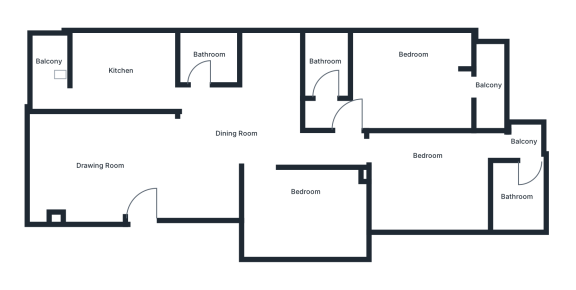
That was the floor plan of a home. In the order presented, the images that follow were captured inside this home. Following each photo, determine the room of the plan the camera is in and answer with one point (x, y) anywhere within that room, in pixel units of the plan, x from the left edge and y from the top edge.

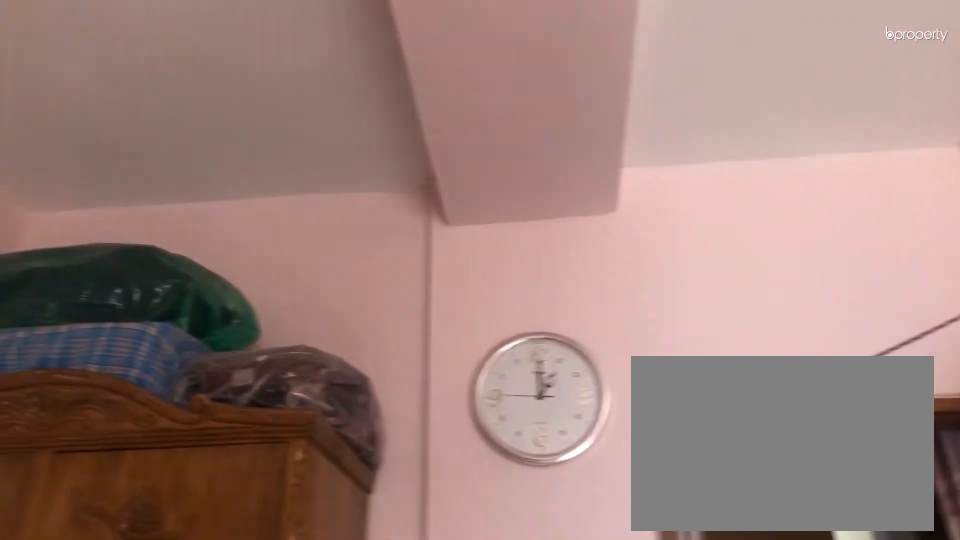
(427, 185)
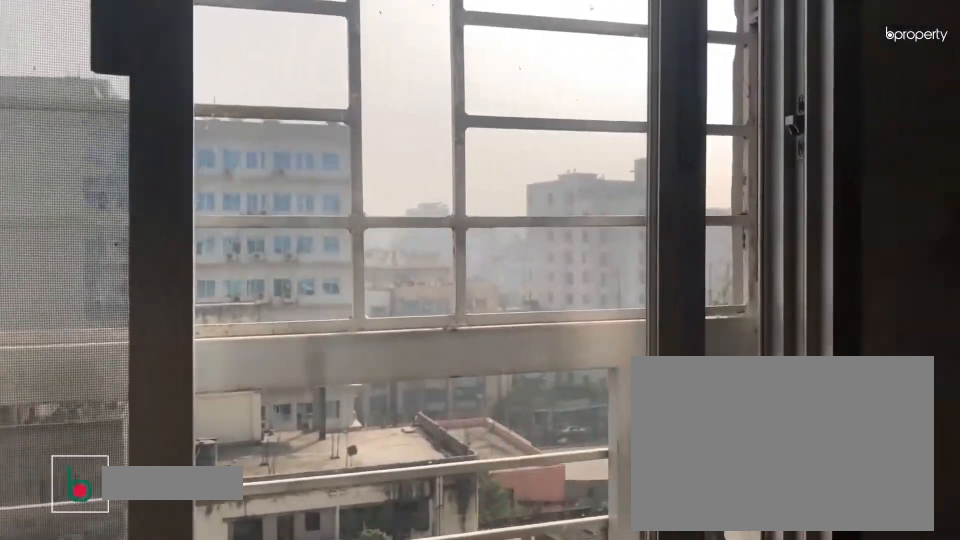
(526, 143)
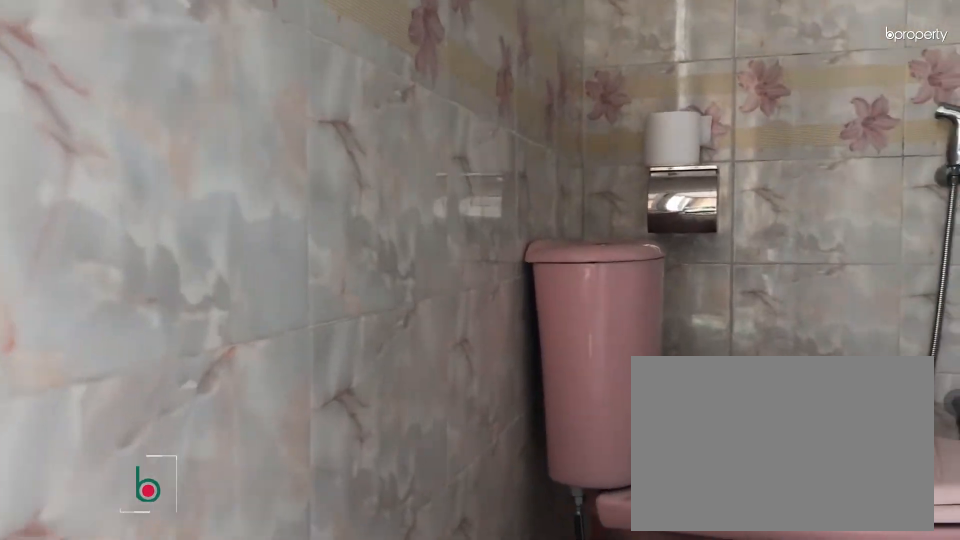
(516, 197)
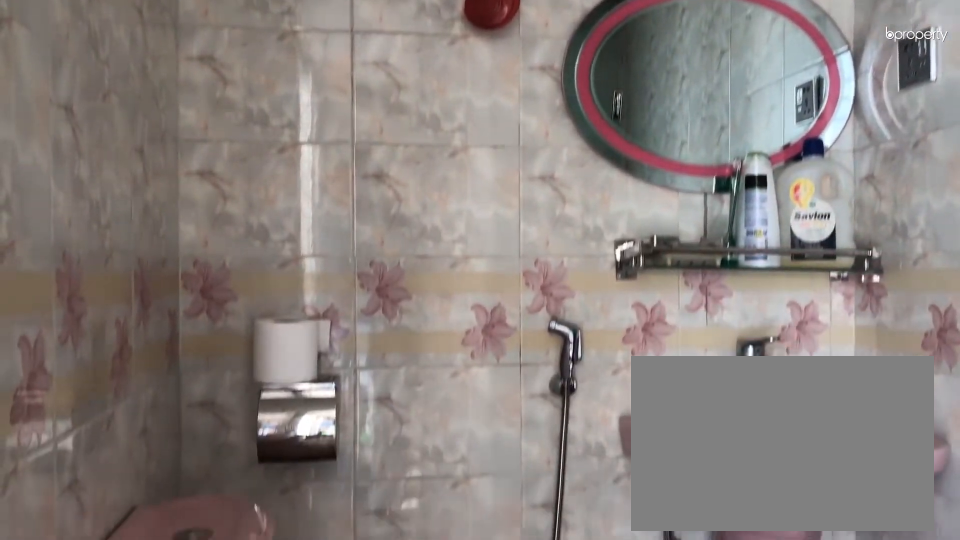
(516, 197)
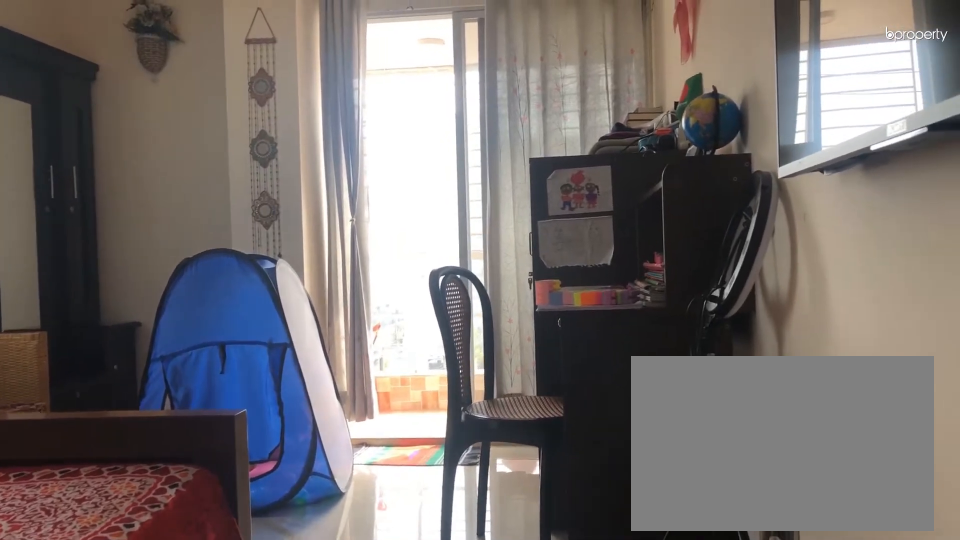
(413, 88)
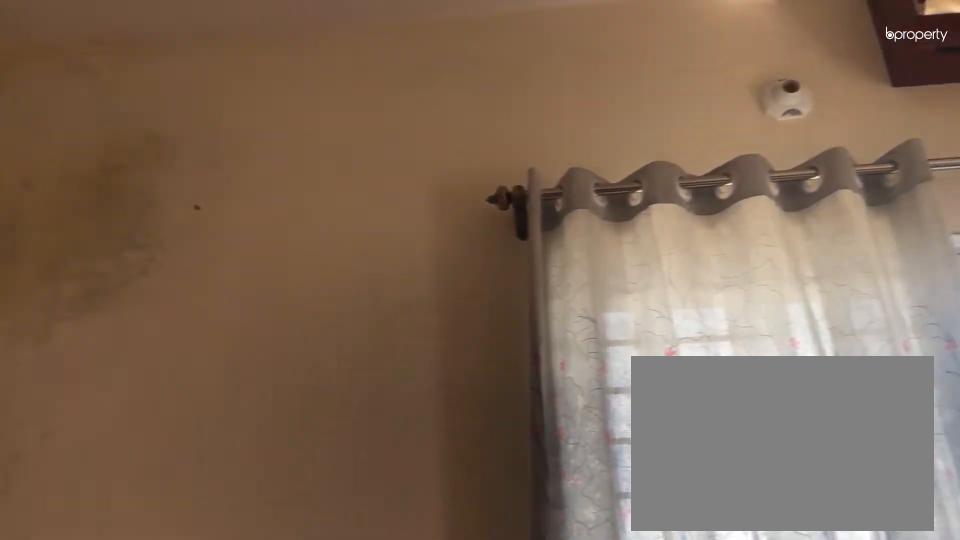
(413, 88)
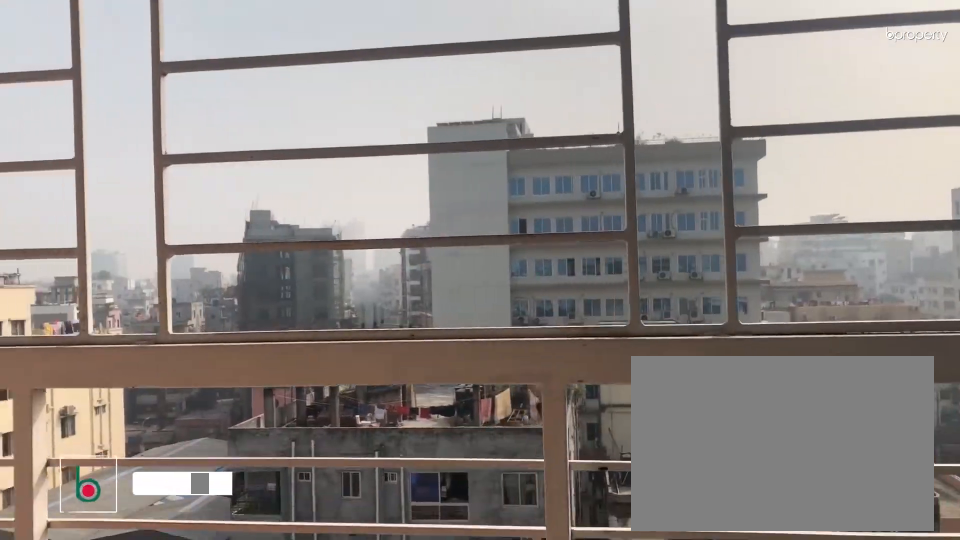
(488, 86)
